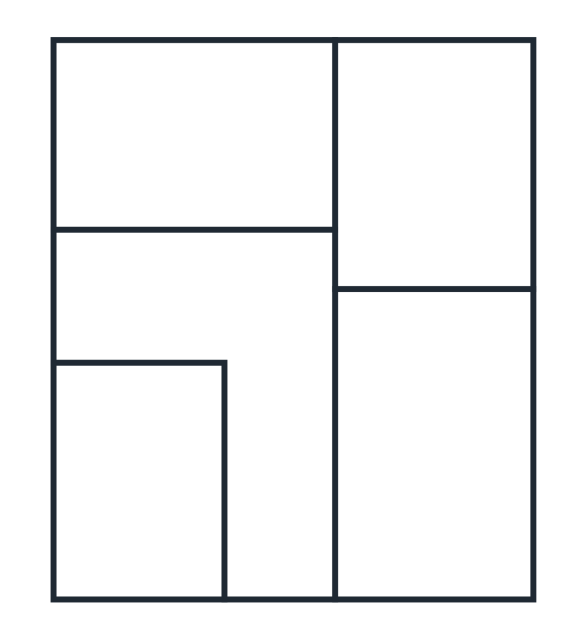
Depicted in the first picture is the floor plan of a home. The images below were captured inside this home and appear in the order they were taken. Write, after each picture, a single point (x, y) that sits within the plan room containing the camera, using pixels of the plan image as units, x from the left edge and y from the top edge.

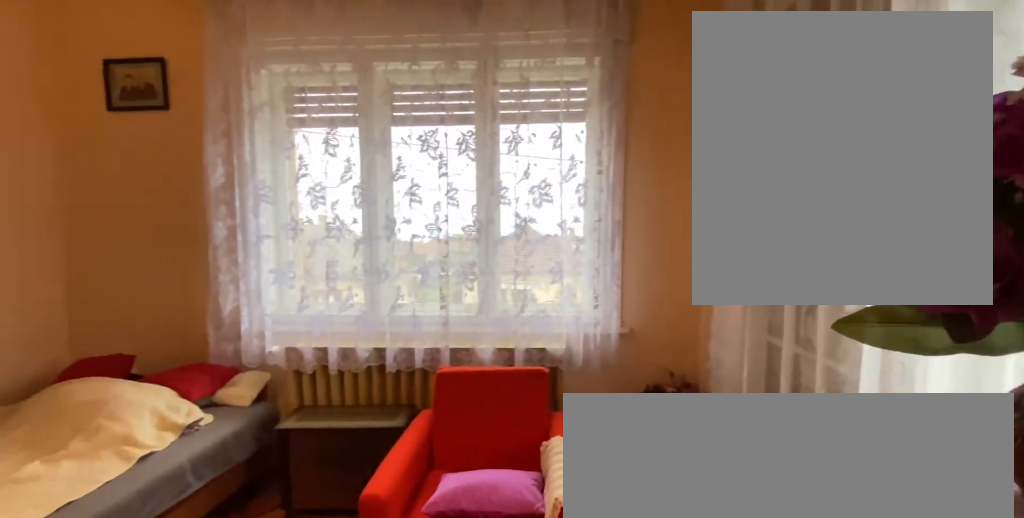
(436, 166)
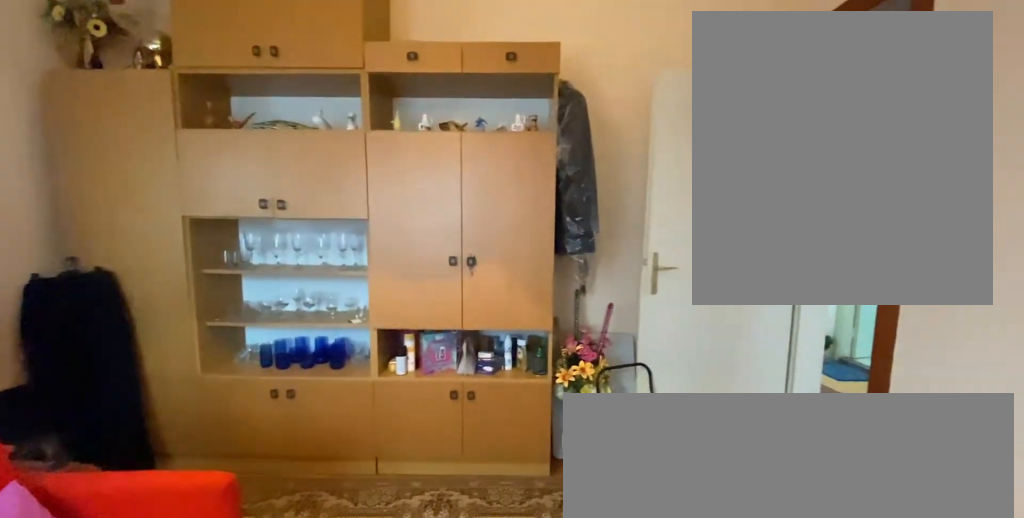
(436, 166)
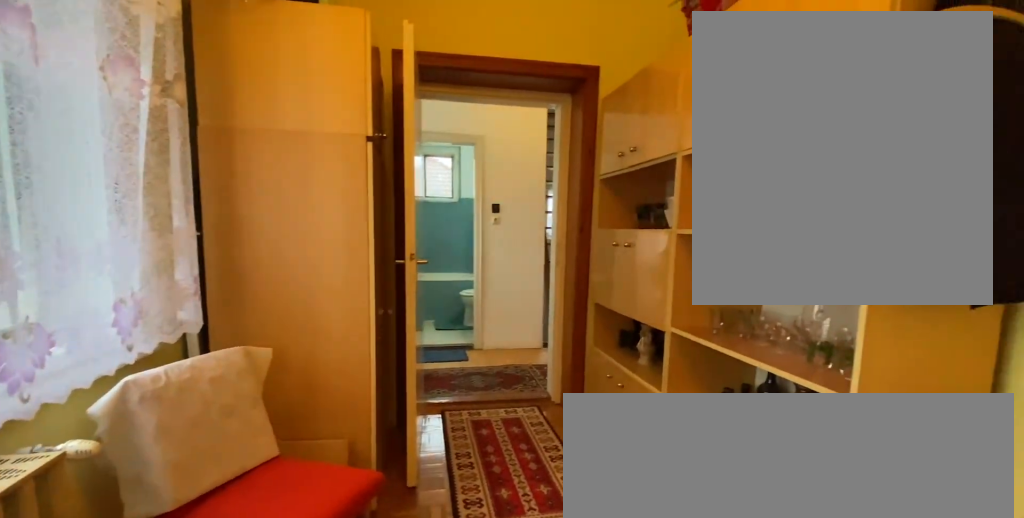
(436, 453)
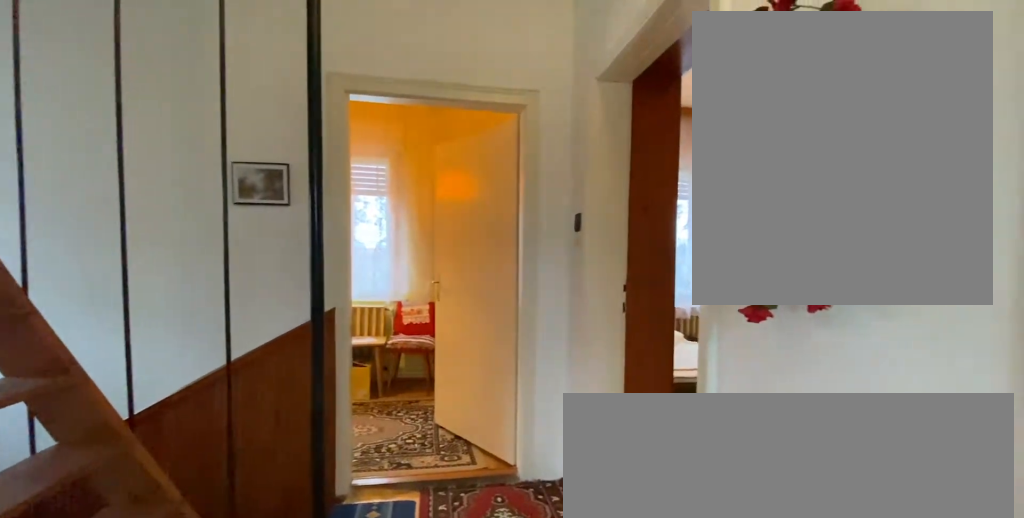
(279, 308)
